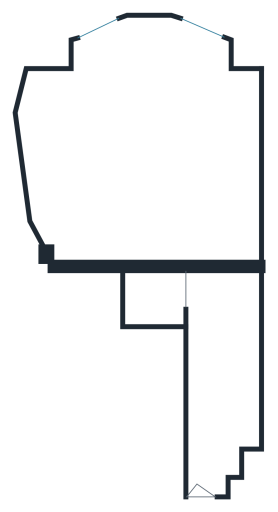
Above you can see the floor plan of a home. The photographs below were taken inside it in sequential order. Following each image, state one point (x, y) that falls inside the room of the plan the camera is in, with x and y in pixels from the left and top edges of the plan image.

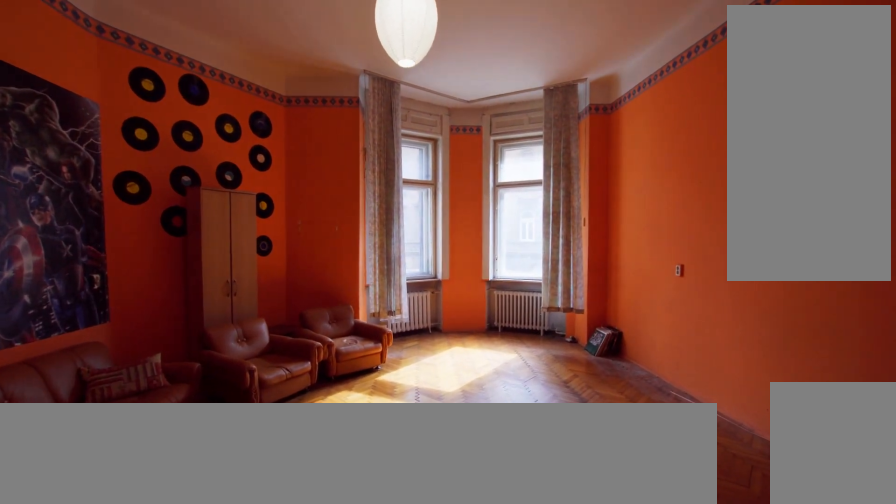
(145, 140)
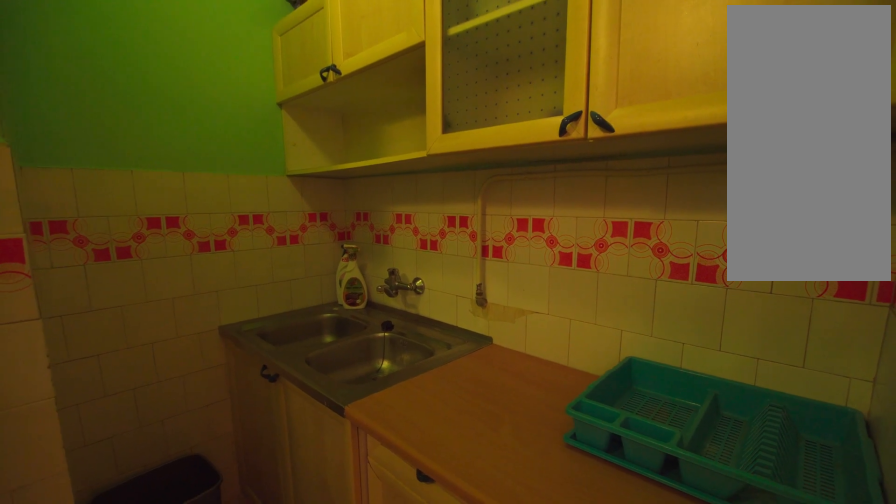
(153, 297)
